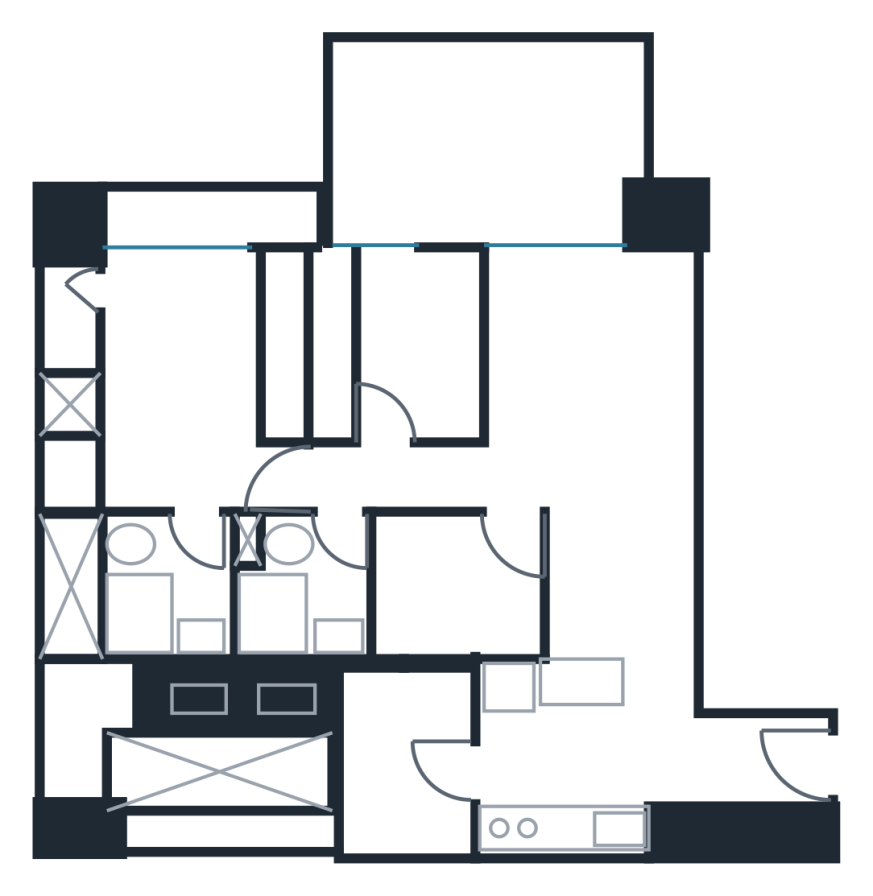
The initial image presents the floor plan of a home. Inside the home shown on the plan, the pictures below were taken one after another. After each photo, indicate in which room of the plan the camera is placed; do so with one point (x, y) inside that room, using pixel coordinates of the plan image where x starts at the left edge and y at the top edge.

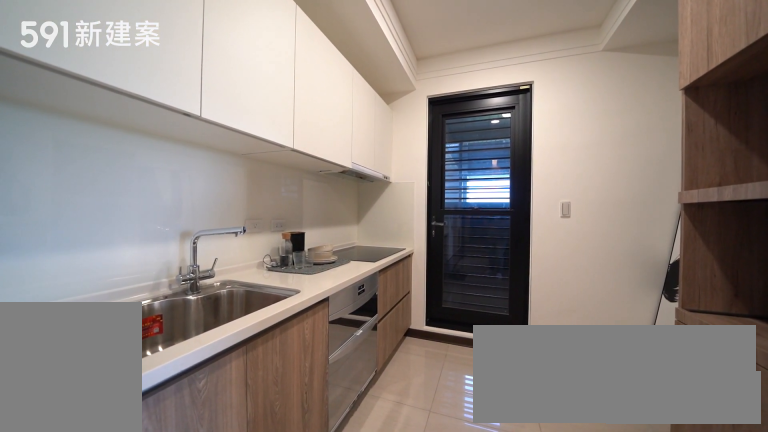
(560, 753)
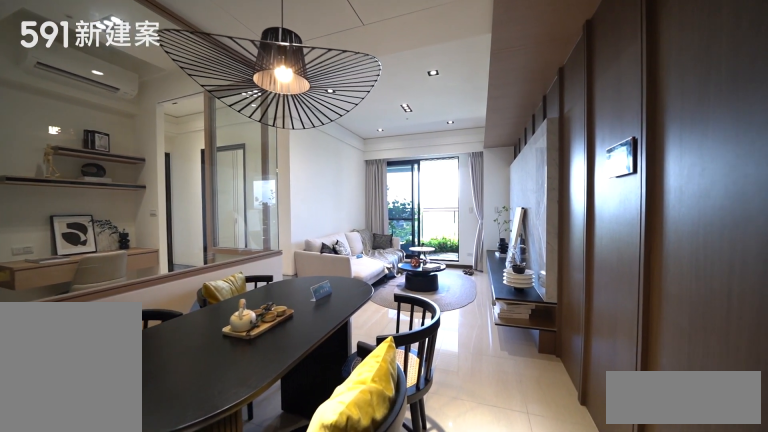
(618, 580)
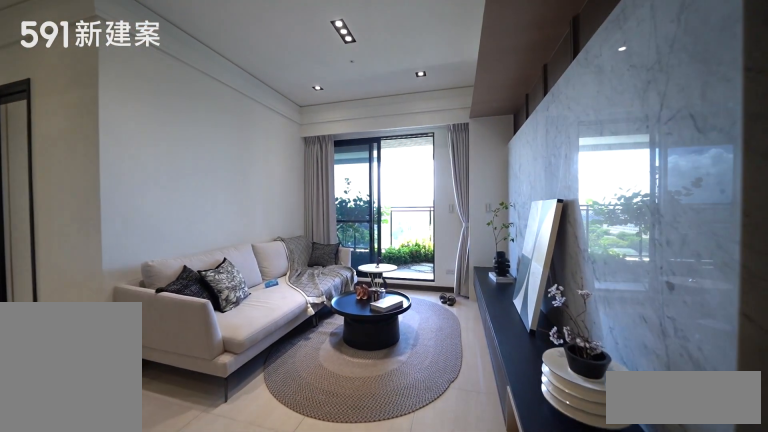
(592, 368)
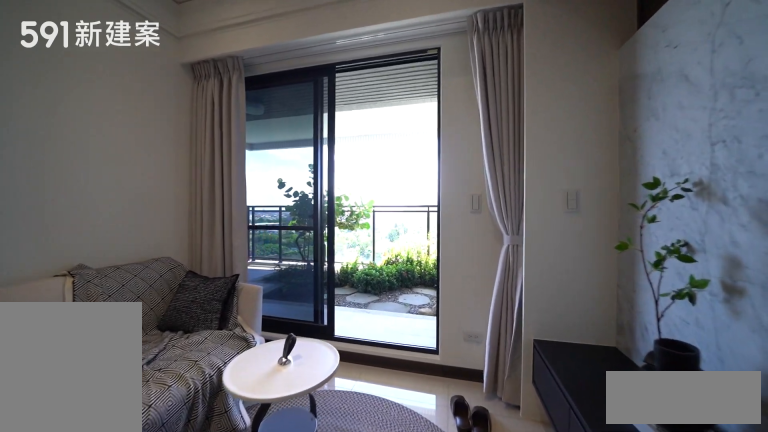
(592, 368)
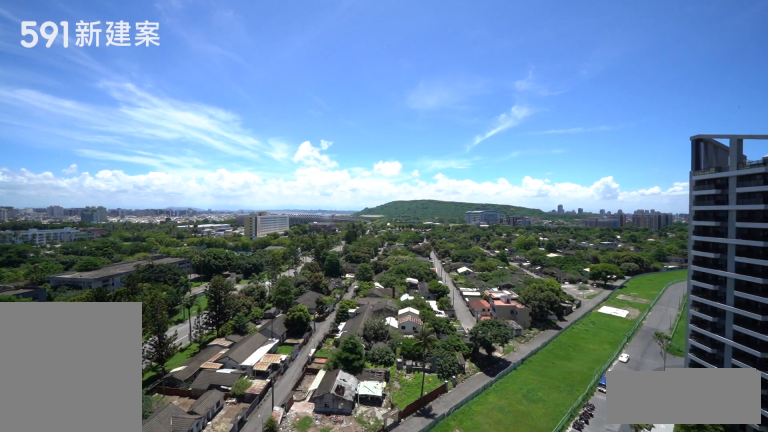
(490, 140)
